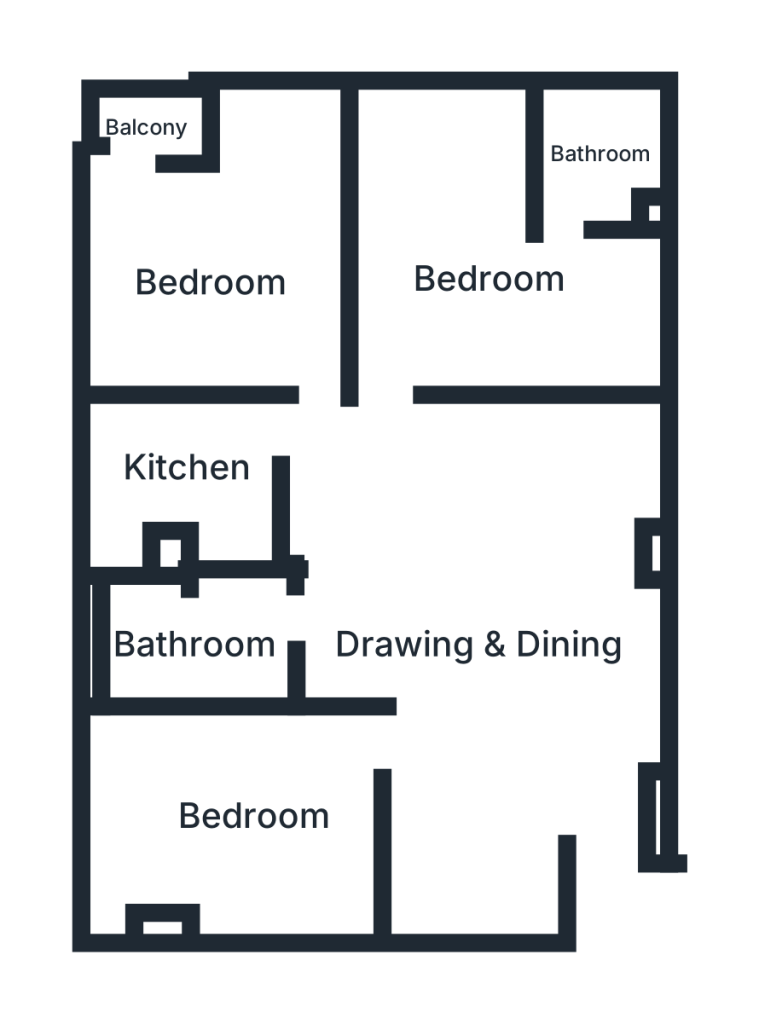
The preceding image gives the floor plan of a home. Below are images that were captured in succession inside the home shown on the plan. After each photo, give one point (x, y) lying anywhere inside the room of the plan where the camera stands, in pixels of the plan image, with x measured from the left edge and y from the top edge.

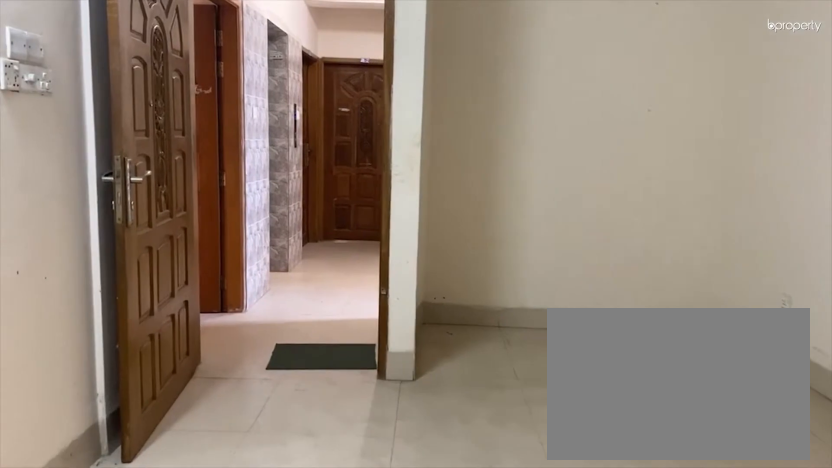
(483, 654)
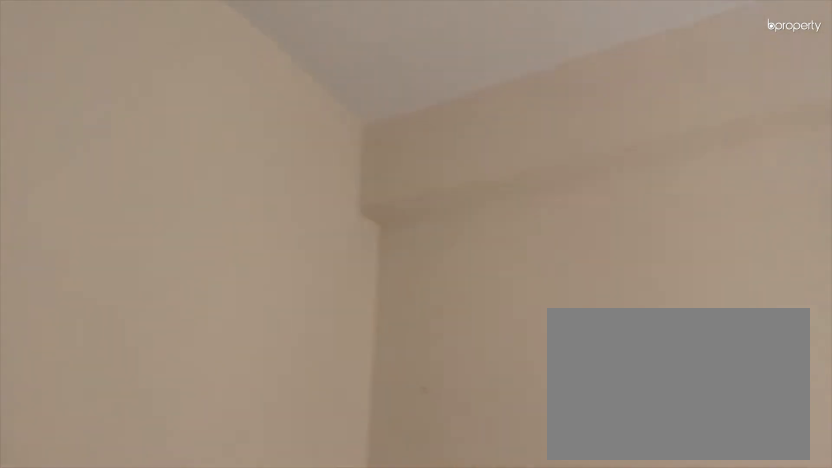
(262, 807)
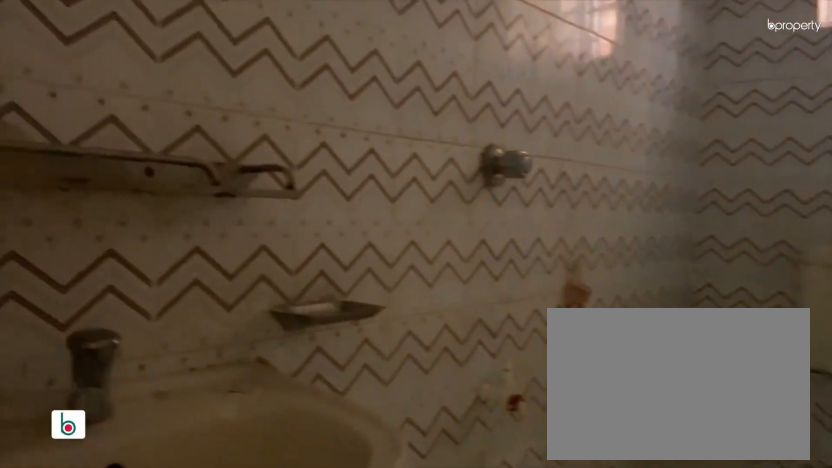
(208, 640)
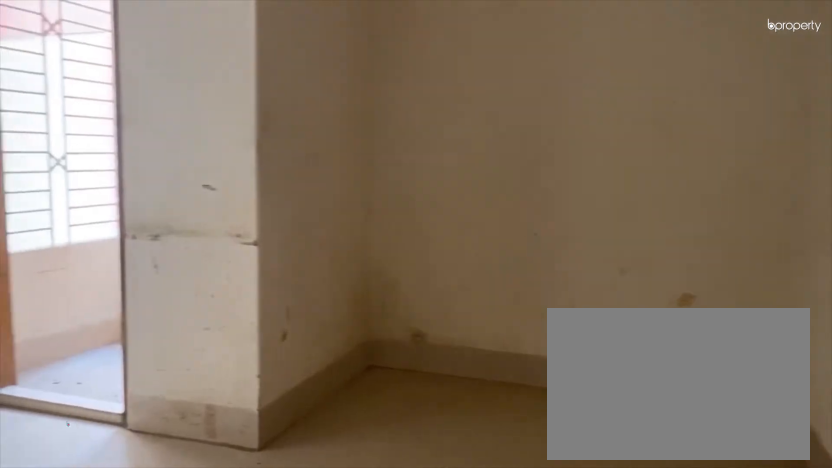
(206, 285)
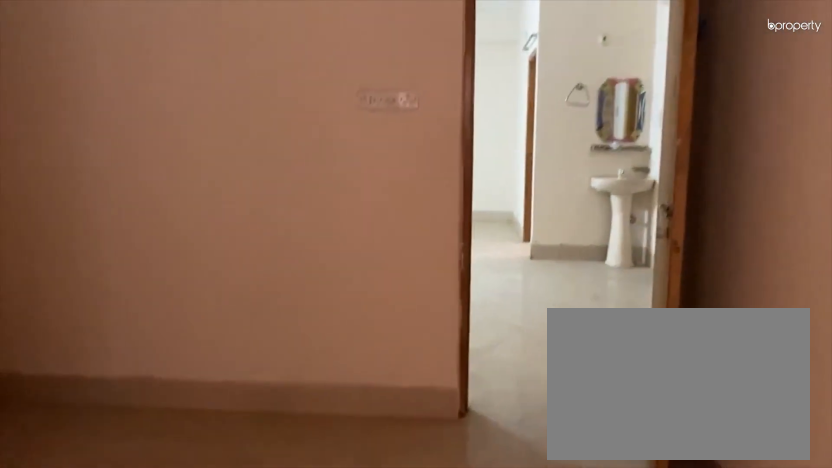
(481, 277)
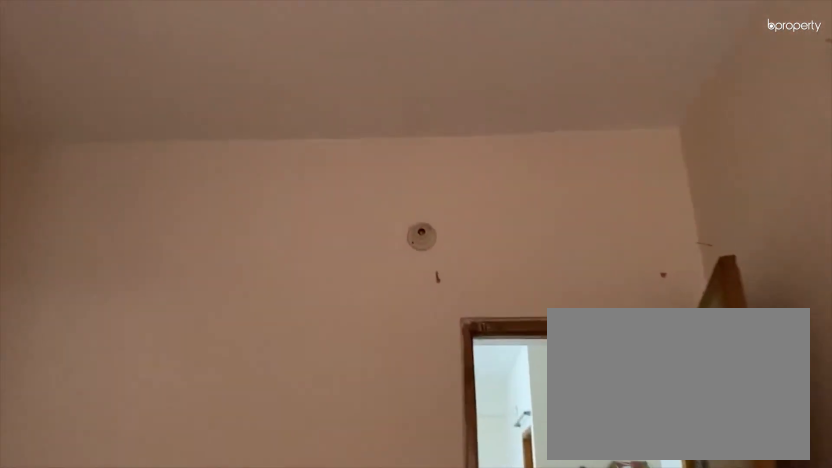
(481, 277)
